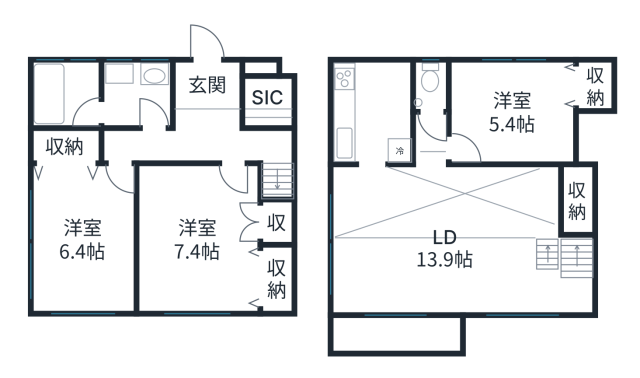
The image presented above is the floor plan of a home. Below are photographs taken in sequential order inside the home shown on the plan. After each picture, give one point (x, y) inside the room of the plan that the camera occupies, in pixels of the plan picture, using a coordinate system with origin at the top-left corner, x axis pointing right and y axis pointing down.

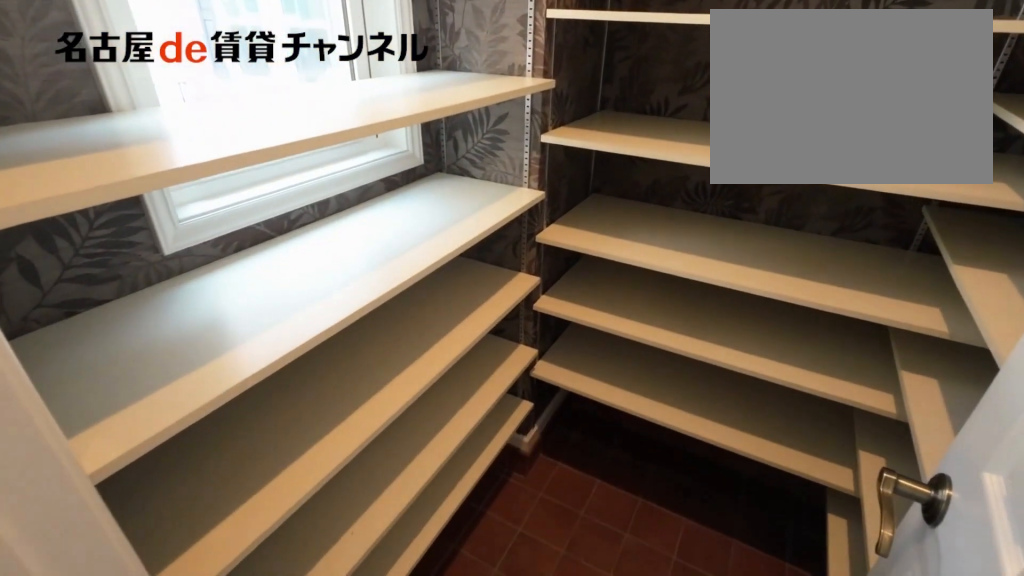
(268, 102)
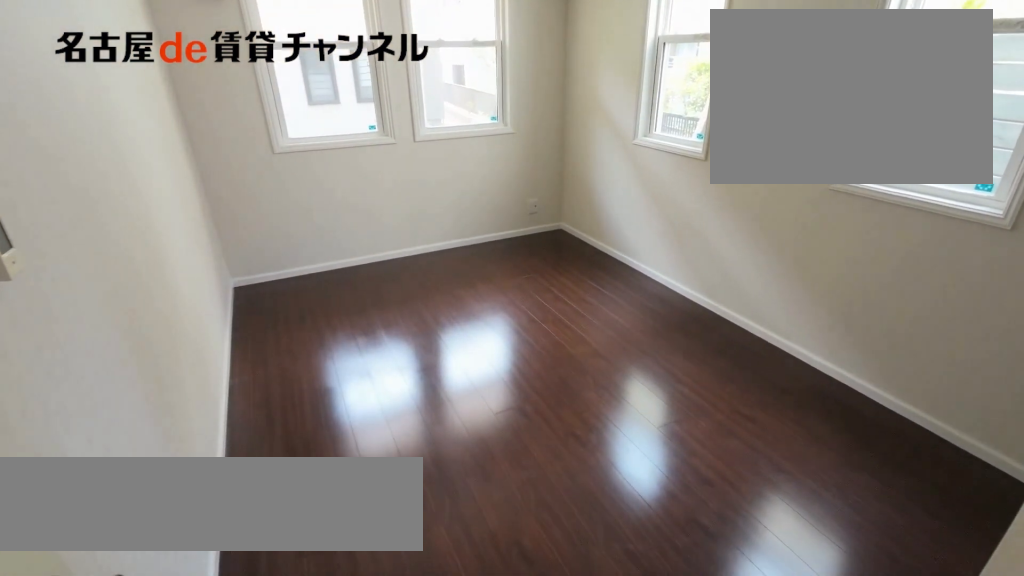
(84, 227)
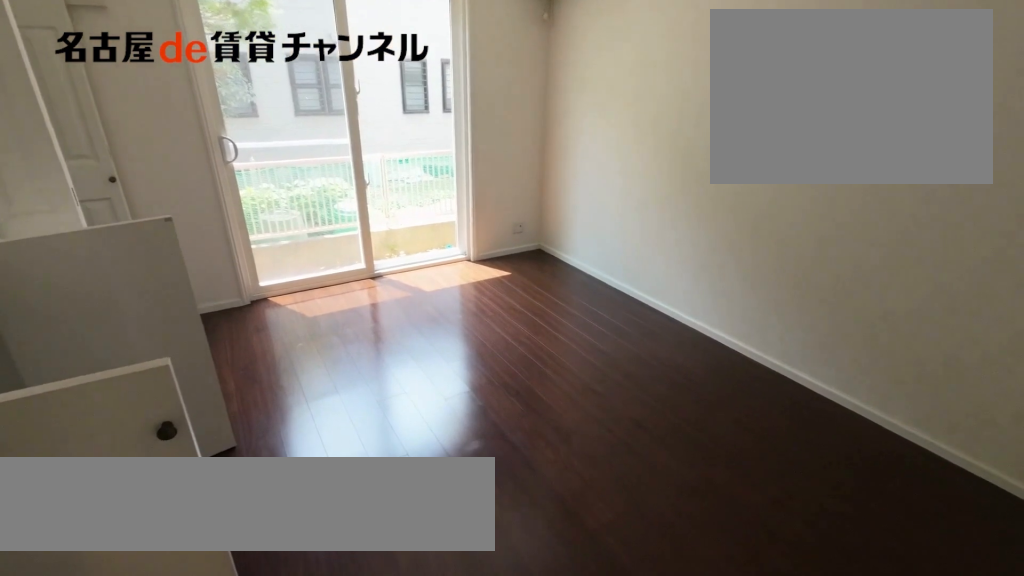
(210, 243)
